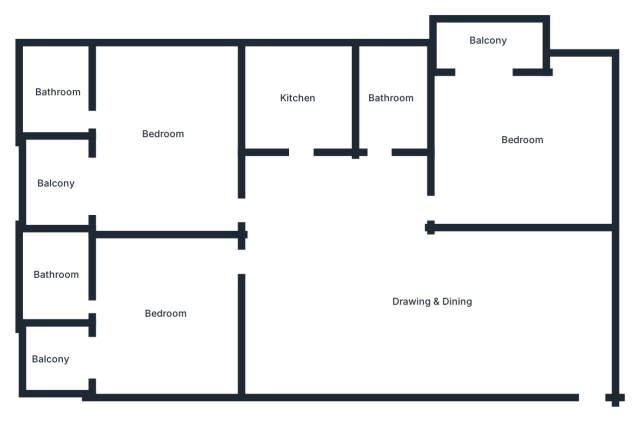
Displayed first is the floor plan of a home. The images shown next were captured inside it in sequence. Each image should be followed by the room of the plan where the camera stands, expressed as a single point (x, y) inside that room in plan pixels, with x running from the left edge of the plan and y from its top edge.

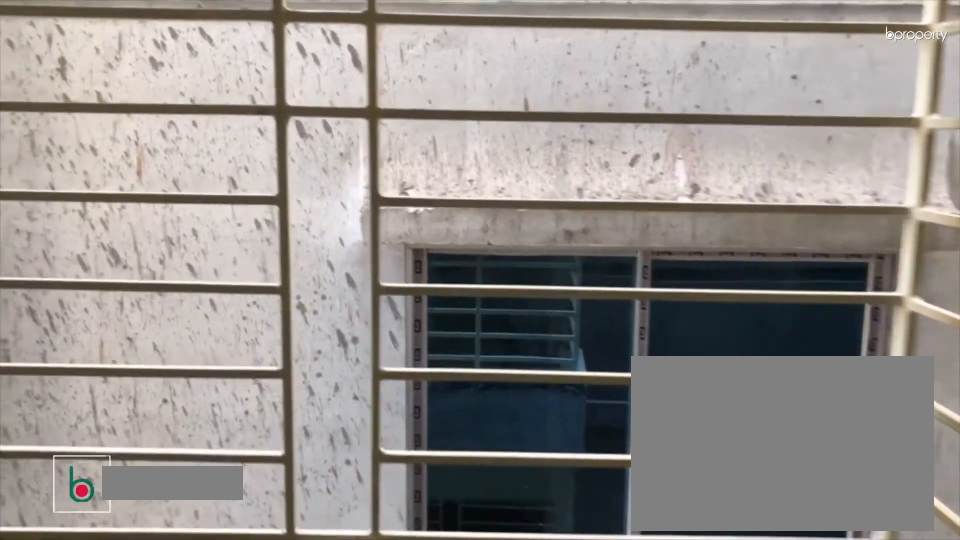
(488, 42)
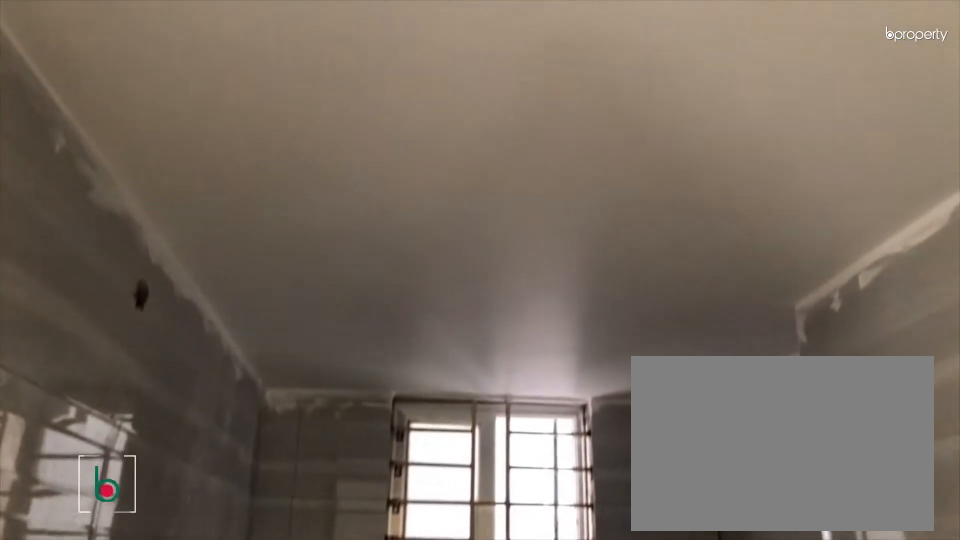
(392, 99)
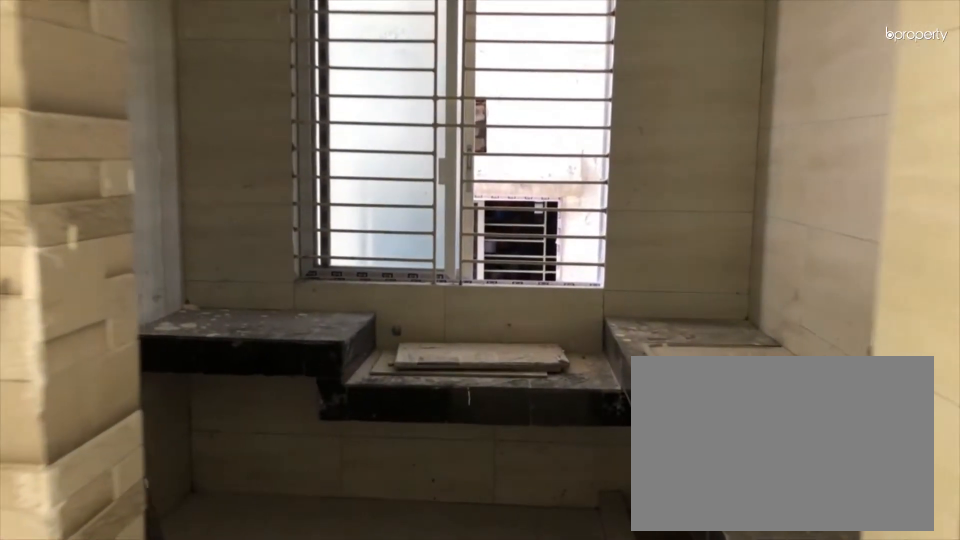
(299, 99)
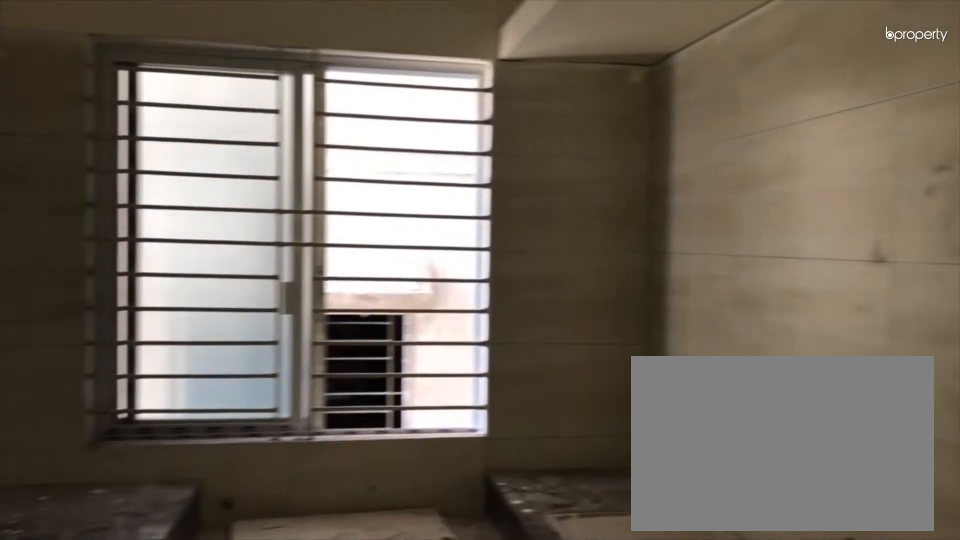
(299, 99)
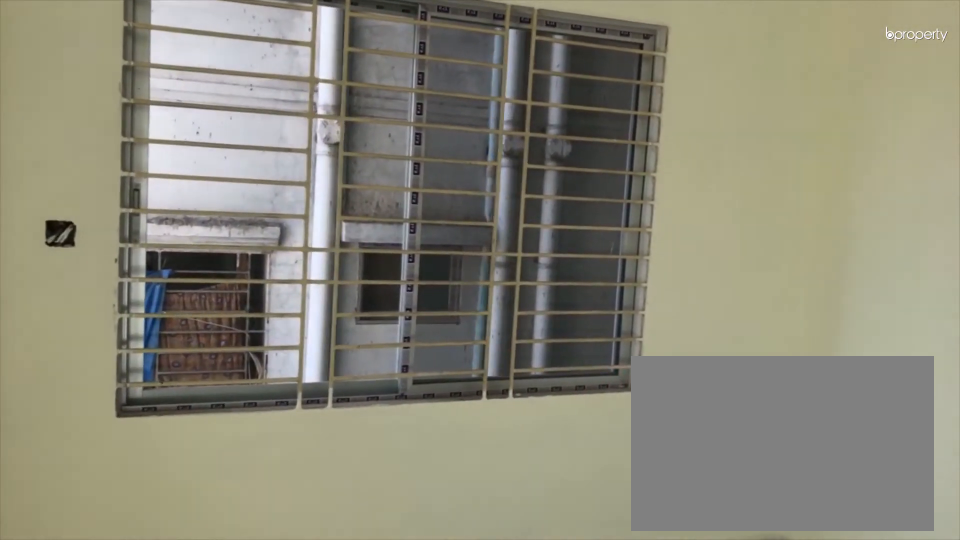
(164, 135)
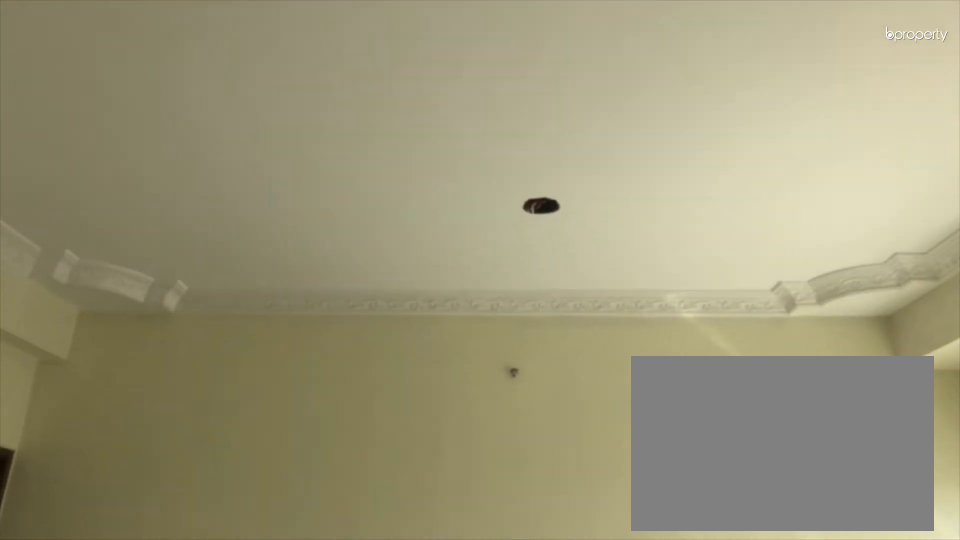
(164, 135)
